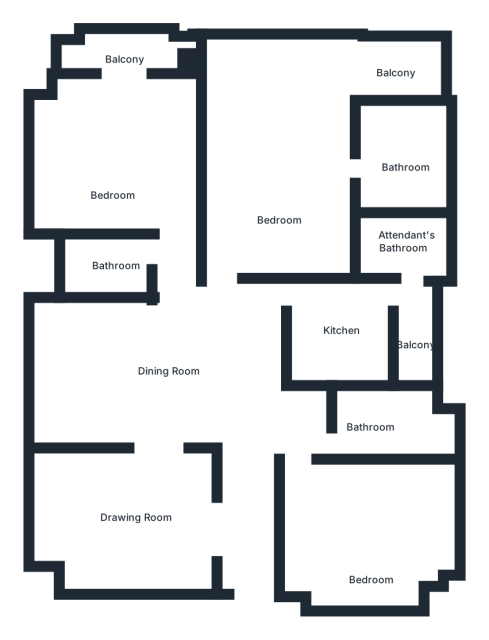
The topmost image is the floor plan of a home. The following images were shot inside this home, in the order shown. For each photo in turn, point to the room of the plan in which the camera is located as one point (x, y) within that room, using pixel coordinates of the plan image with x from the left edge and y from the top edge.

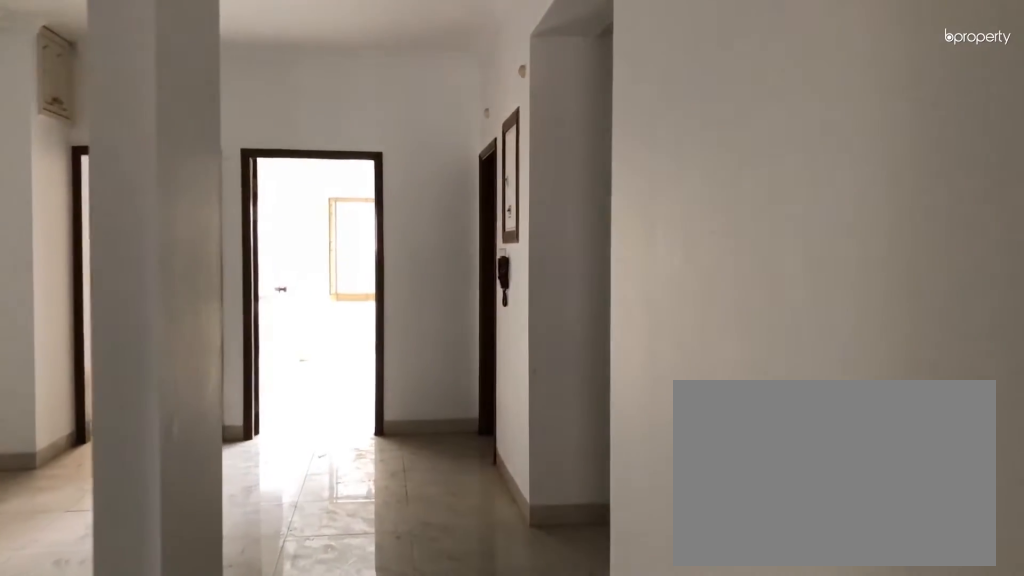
(248, 558)
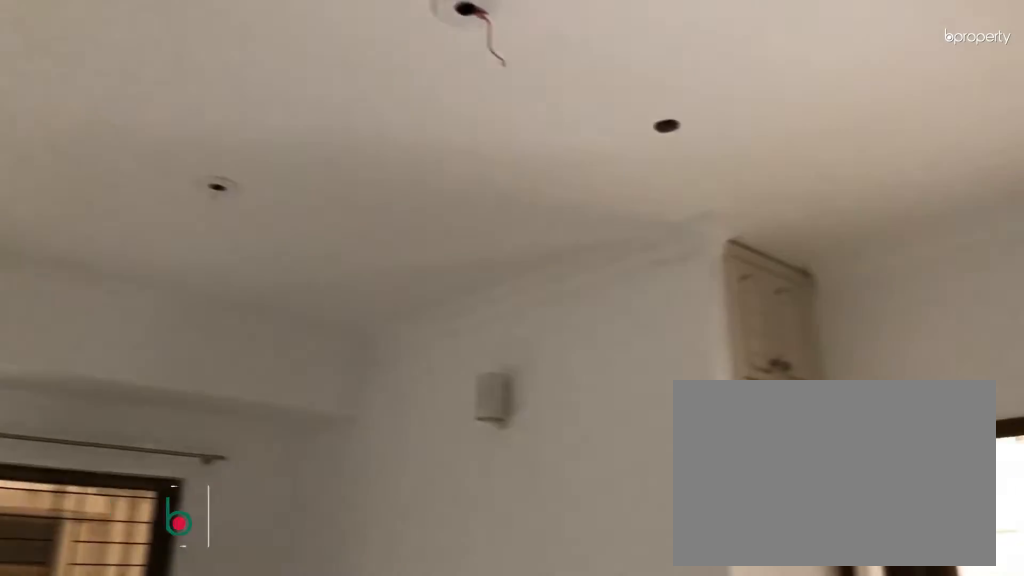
(169, 378)
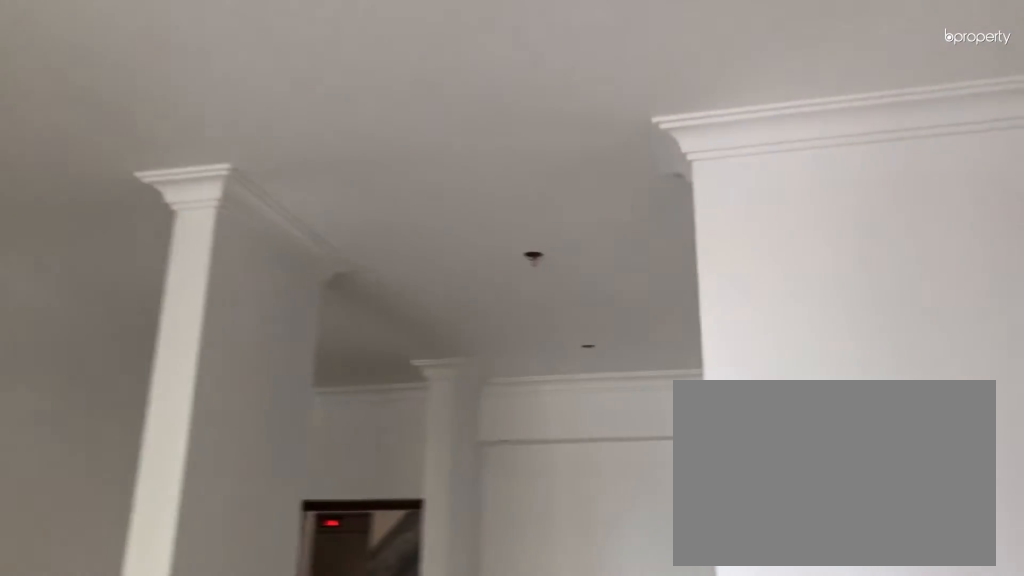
(169, 378)
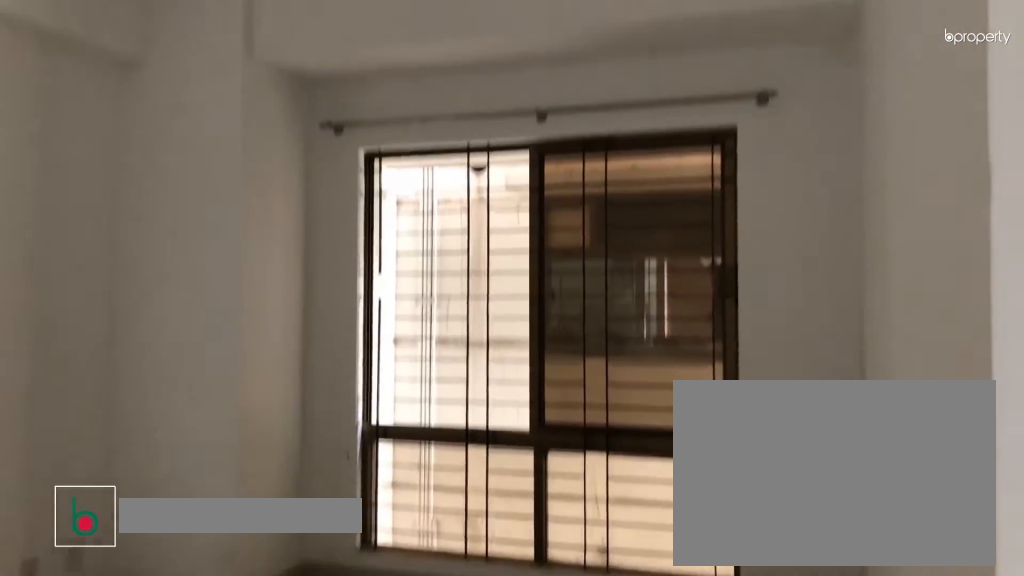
(138, 519)
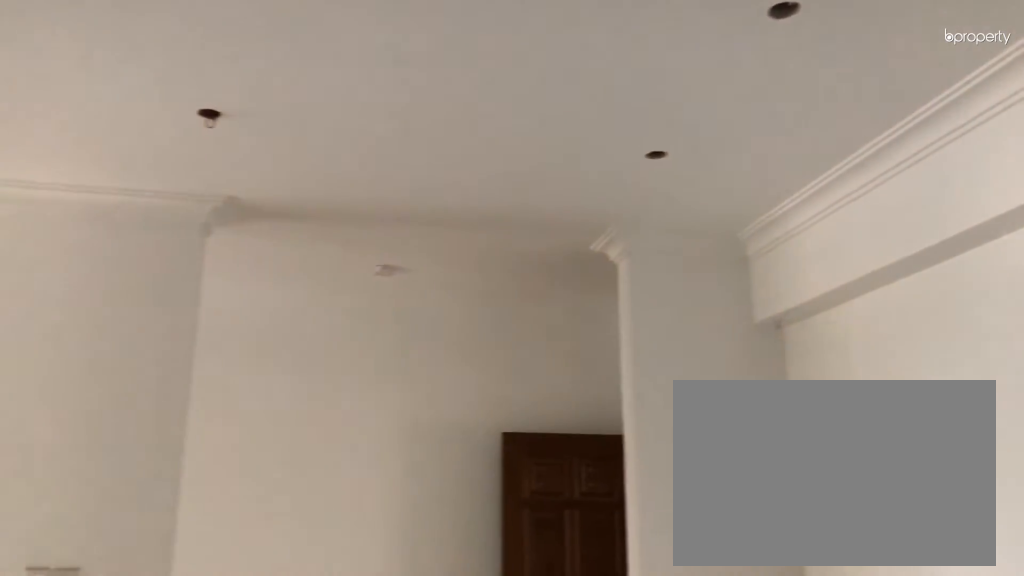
(138, 519)
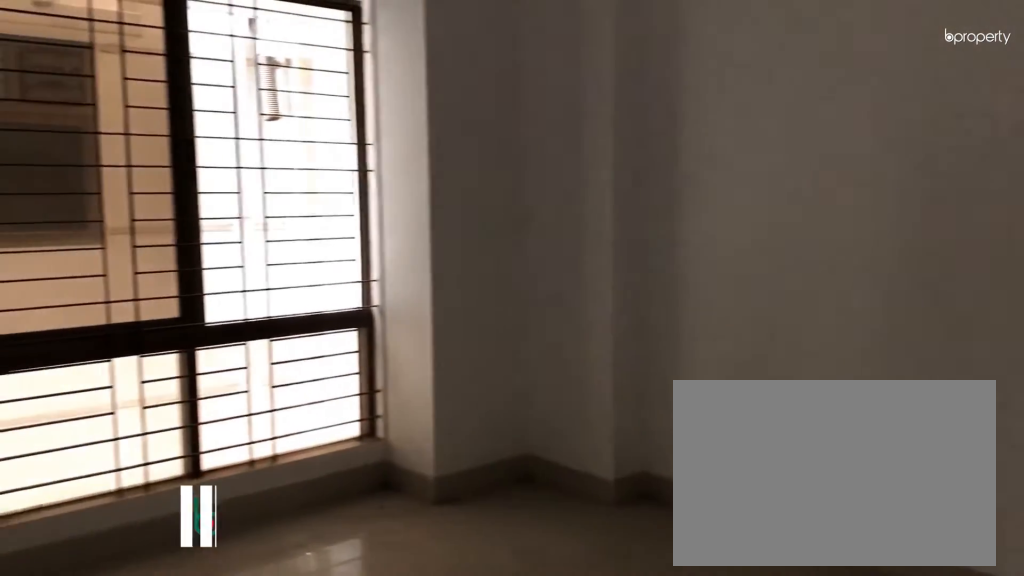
(371, 536)
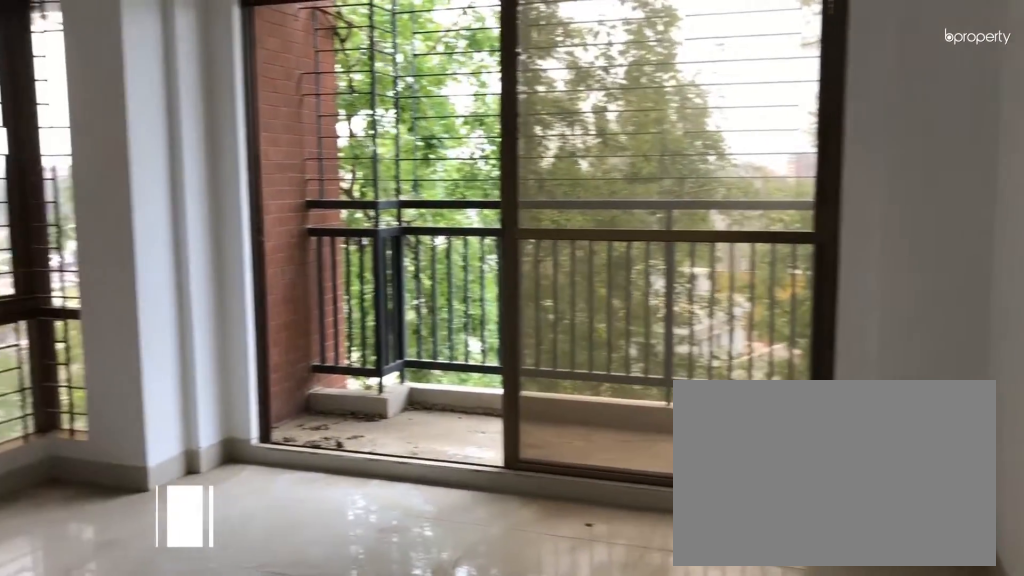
(113, 187)
